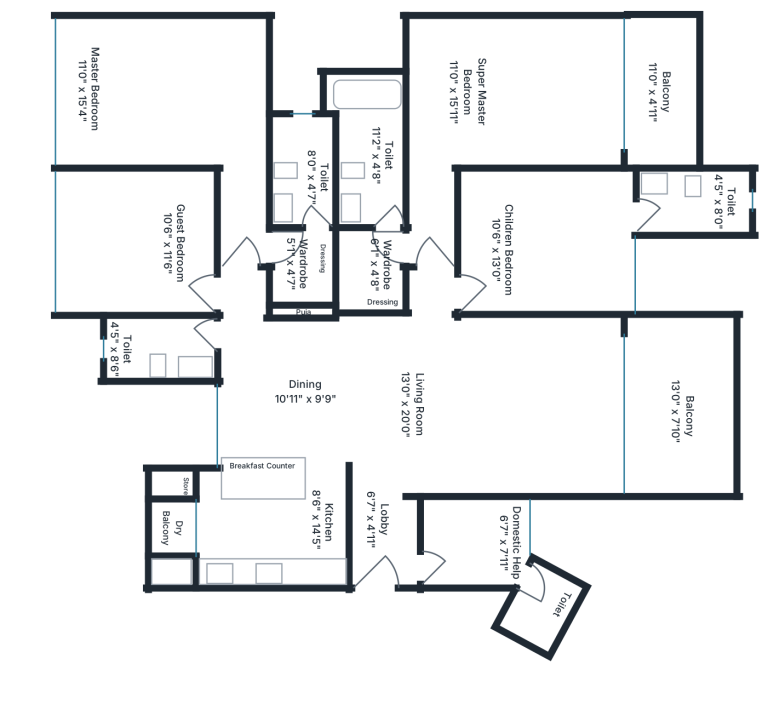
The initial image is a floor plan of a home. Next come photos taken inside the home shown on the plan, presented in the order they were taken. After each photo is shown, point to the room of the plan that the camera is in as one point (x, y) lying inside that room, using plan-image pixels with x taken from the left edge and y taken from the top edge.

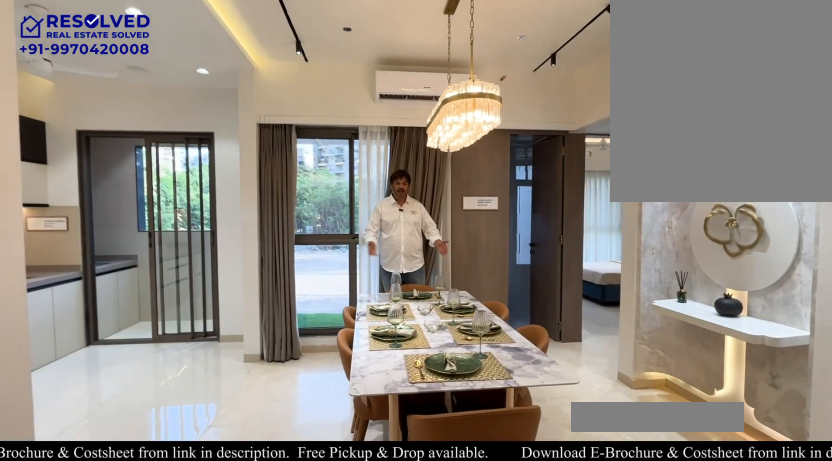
(332, 390)
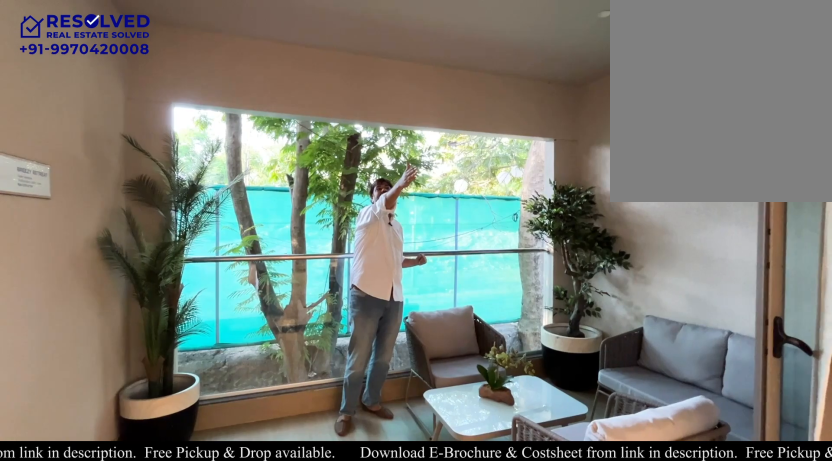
(680, 406)
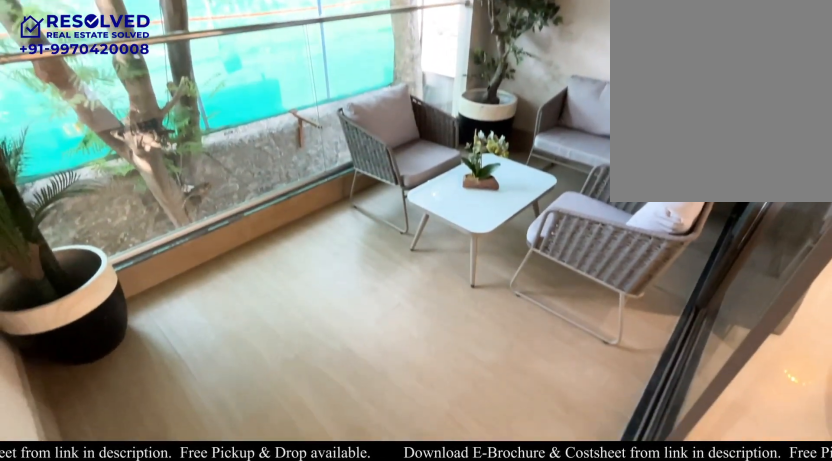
(680, 405)
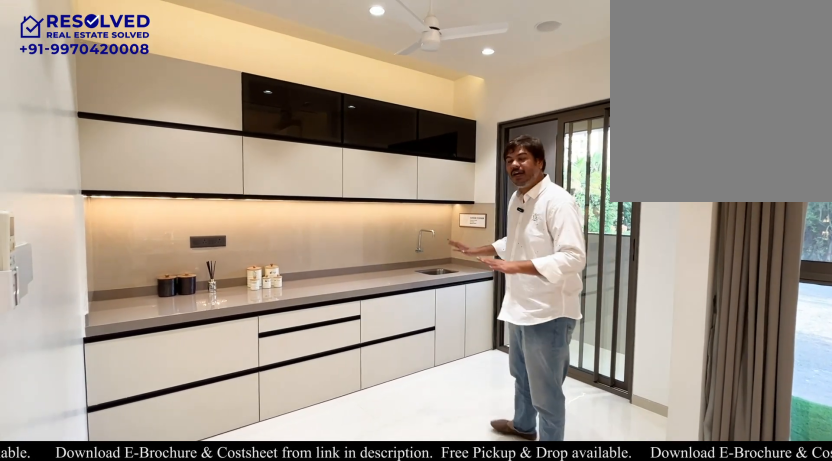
(273, 529)
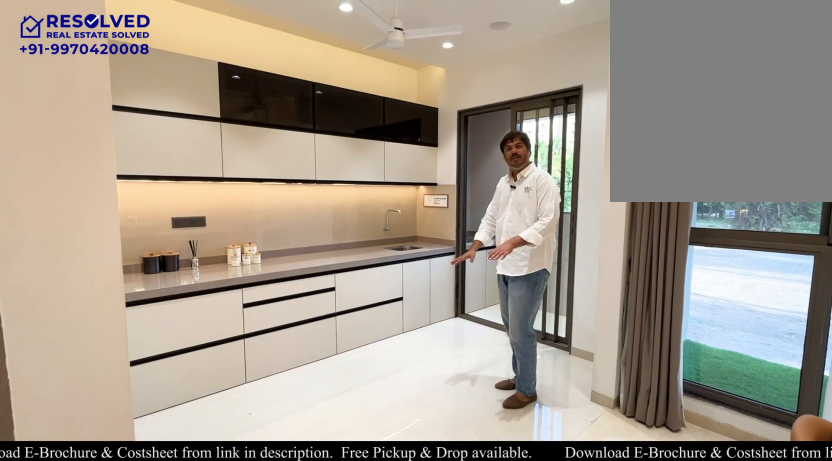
(273, 528)
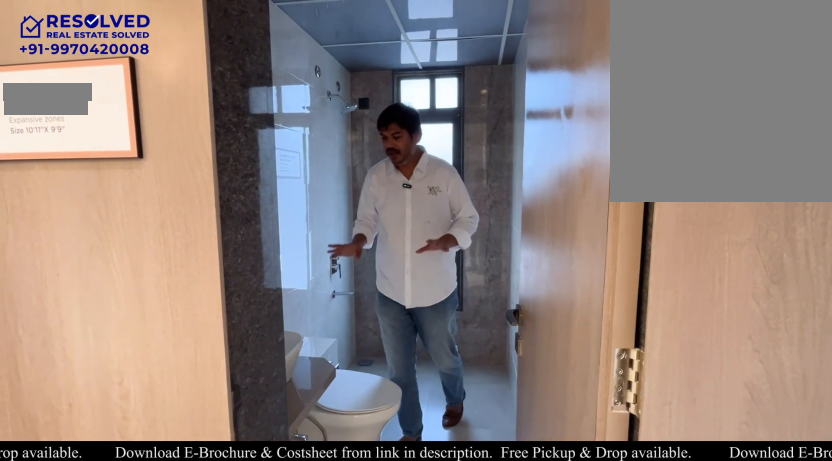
(159, 348)
